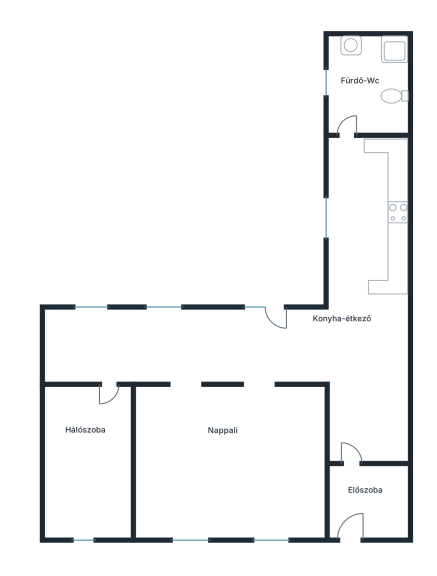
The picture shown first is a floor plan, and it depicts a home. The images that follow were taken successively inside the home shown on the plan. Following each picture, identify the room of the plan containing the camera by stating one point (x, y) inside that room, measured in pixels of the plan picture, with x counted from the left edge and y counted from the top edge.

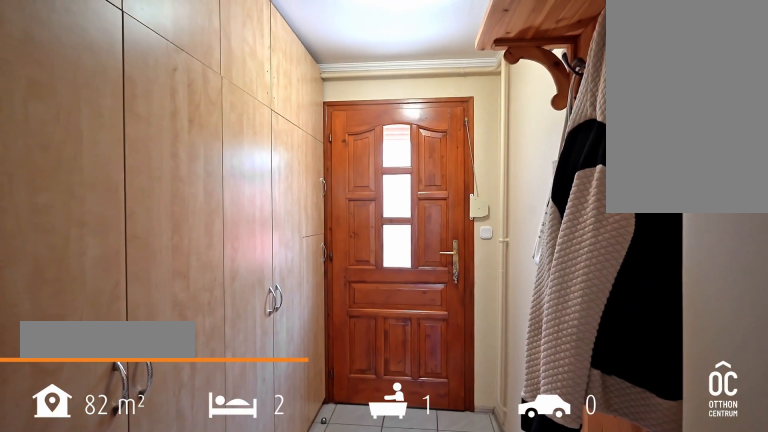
(367, 497)
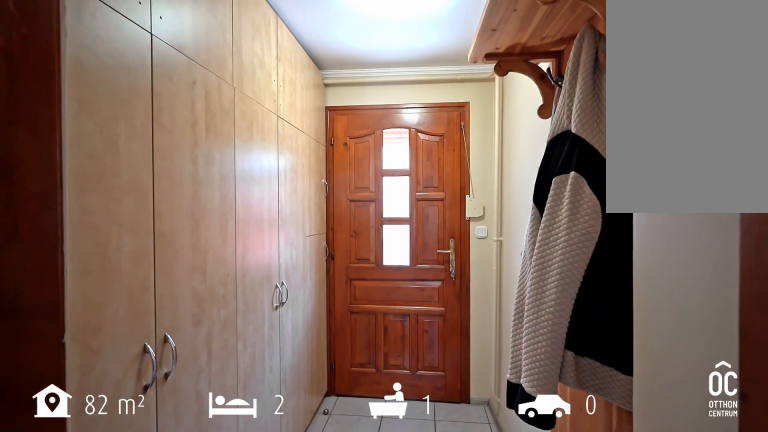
(367, 497)
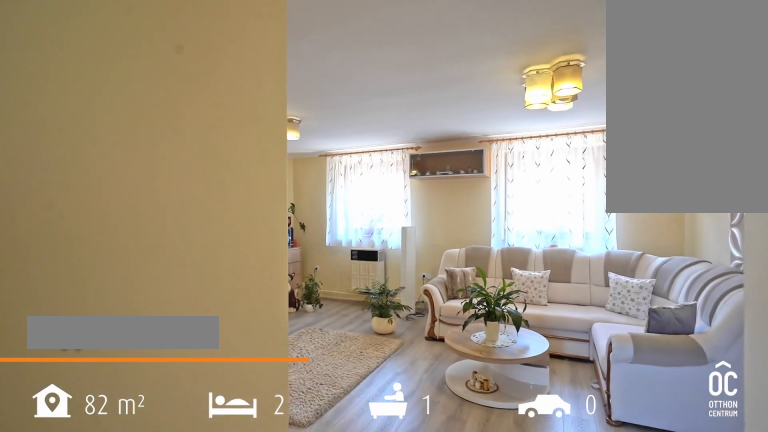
(224, 463)
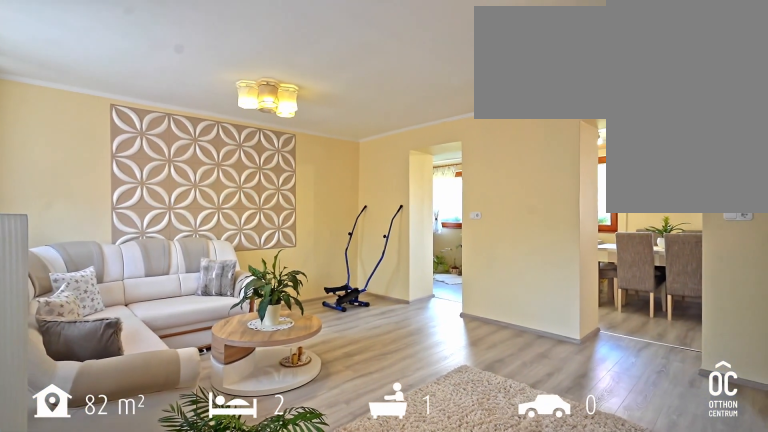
(224, 462)
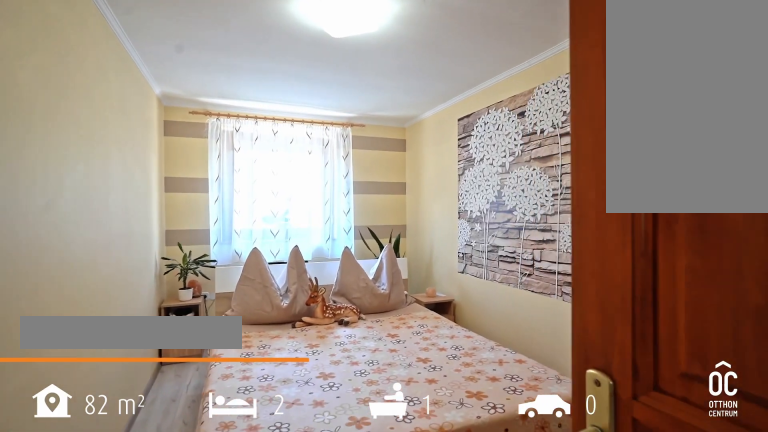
(89, 467)
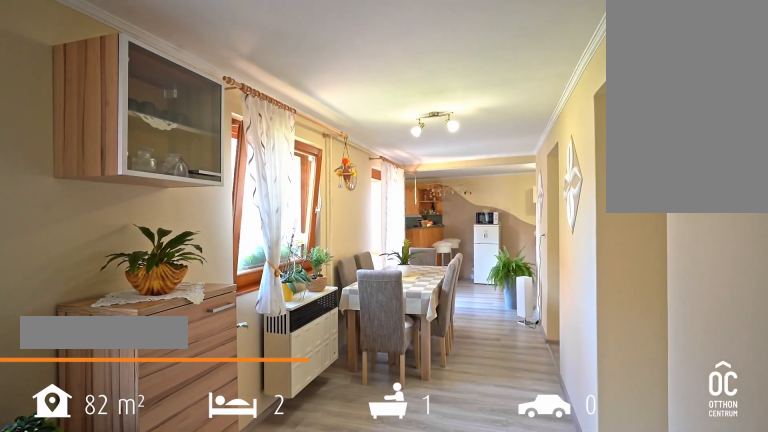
(186, 345)
